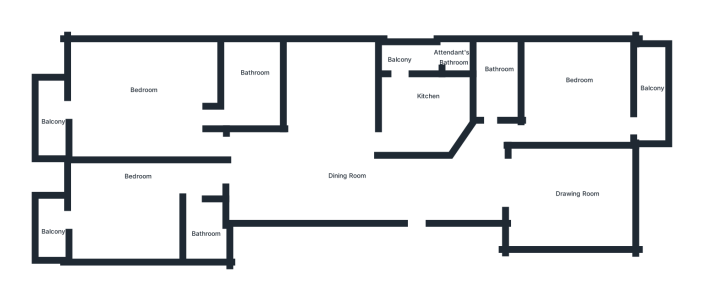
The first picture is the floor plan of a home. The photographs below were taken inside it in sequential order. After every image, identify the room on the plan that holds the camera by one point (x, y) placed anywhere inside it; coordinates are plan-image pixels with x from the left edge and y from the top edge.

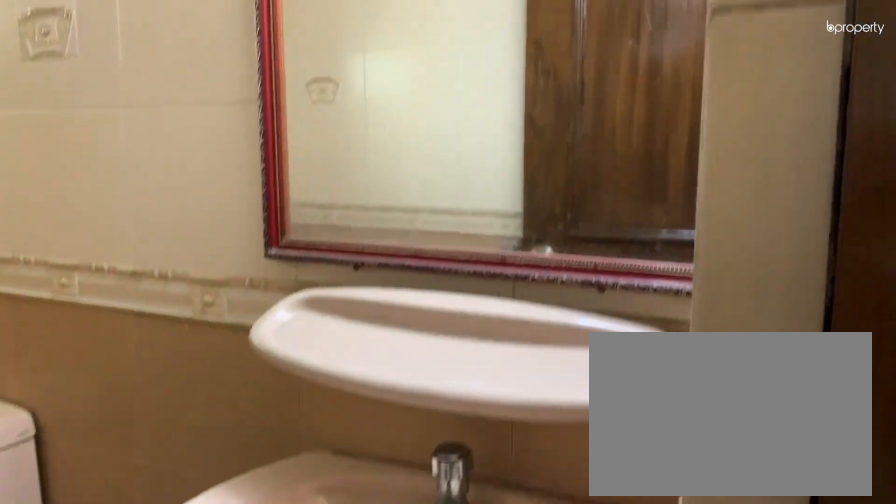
(497, 89)
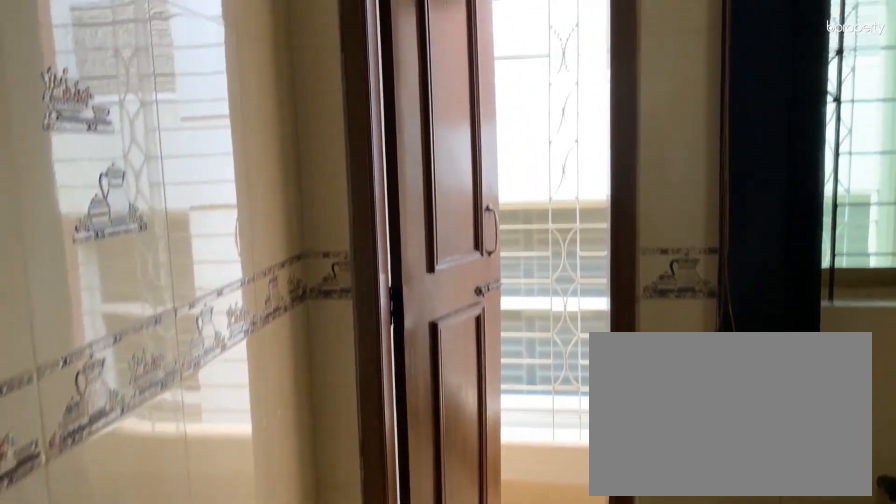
(415, 117)
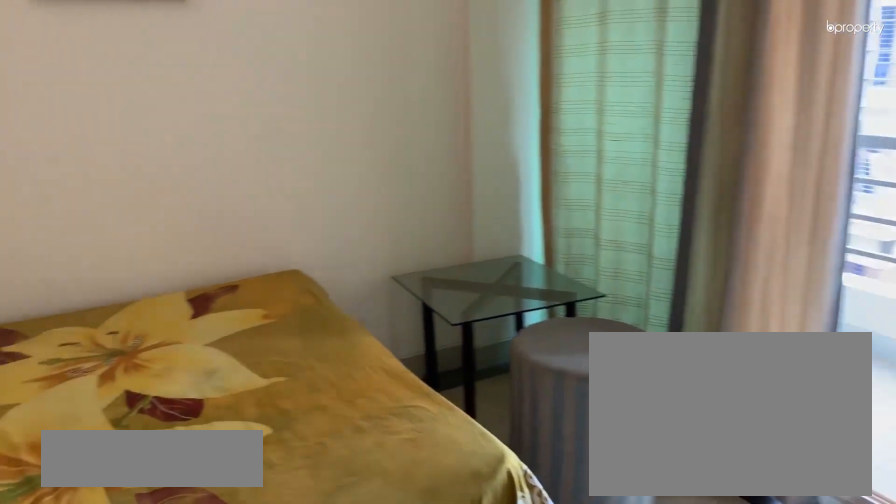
(132, 208)
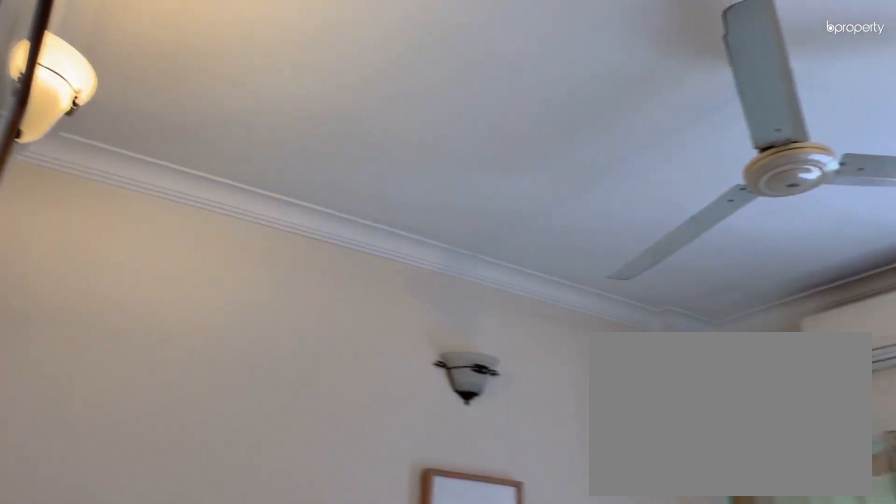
(112, 219)
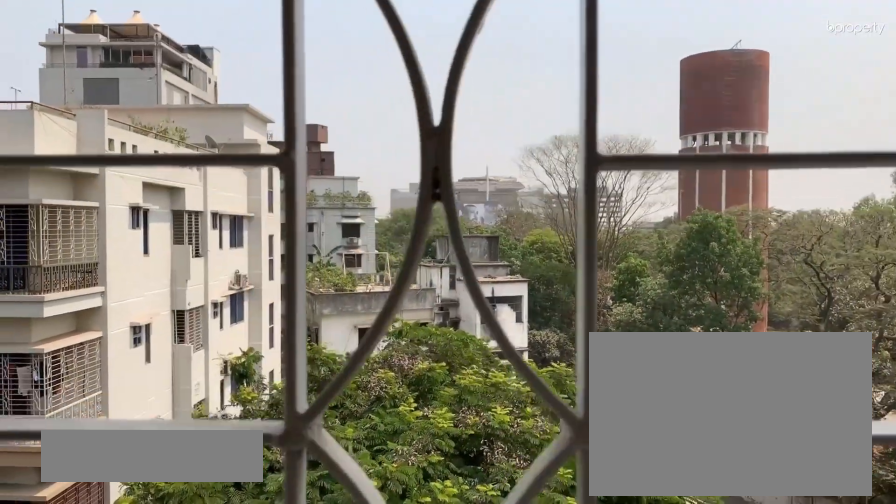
(54, 224)
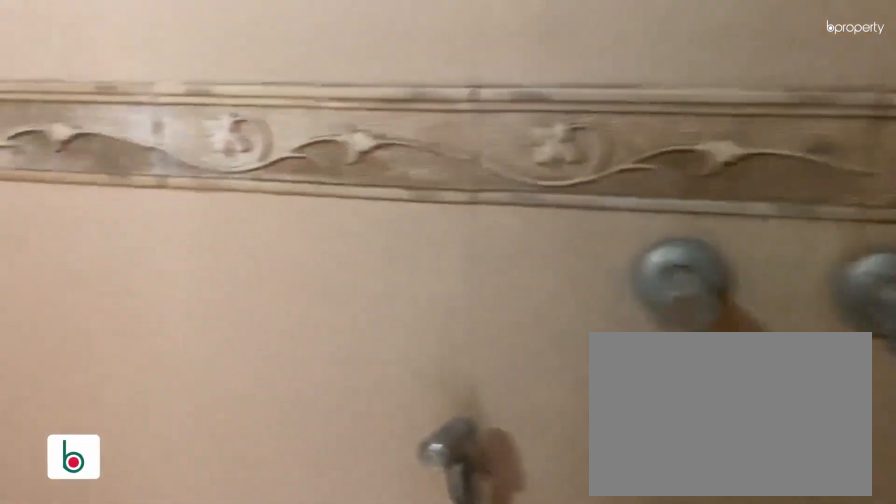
(200, 229)
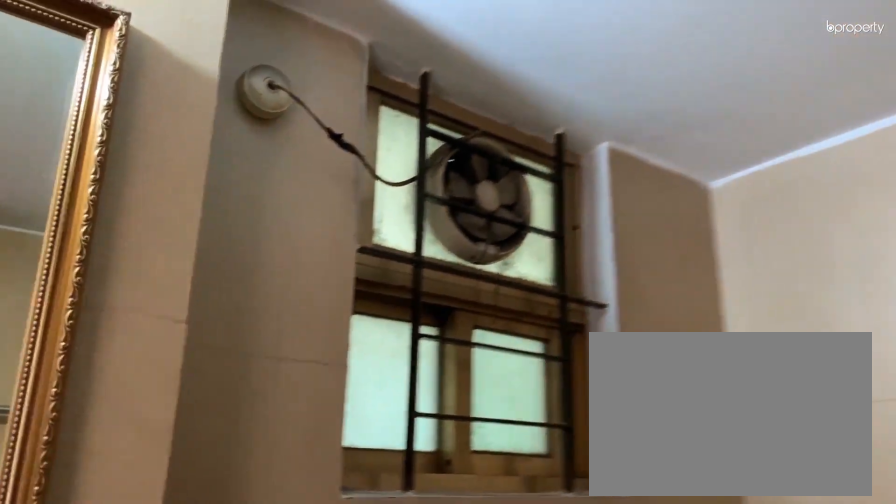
(200, 229)
